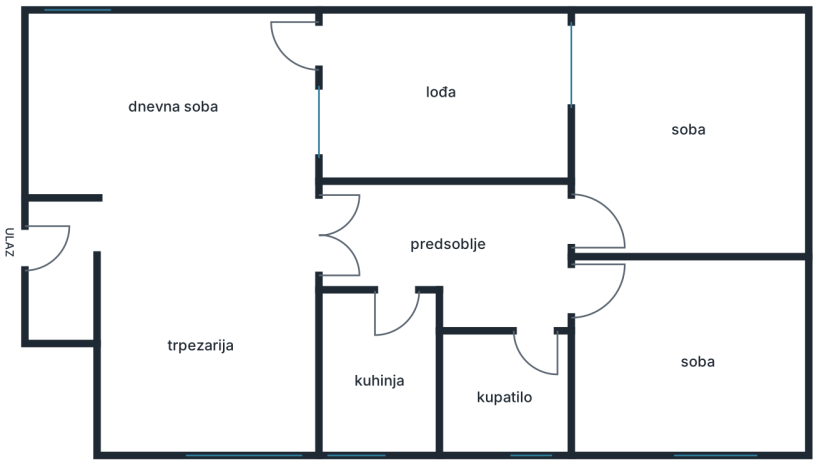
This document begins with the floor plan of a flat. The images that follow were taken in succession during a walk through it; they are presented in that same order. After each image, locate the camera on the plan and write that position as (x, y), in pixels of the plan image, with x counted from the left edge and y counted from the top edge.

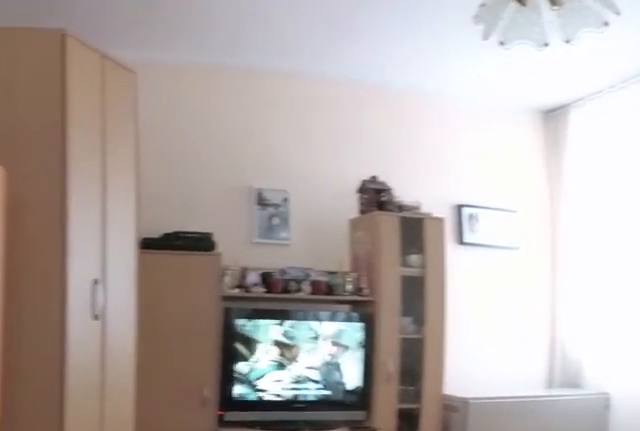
(297, 231)
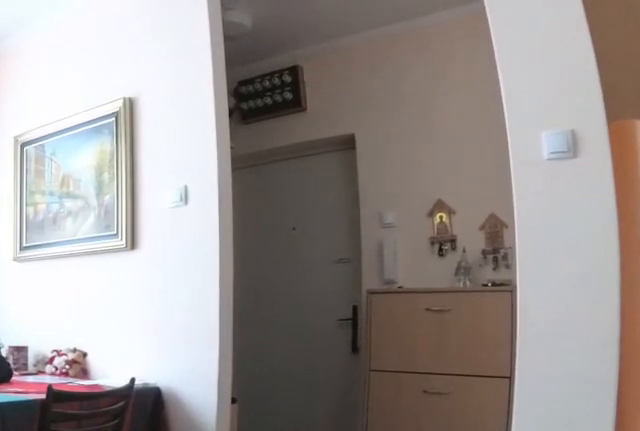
(284, 226)
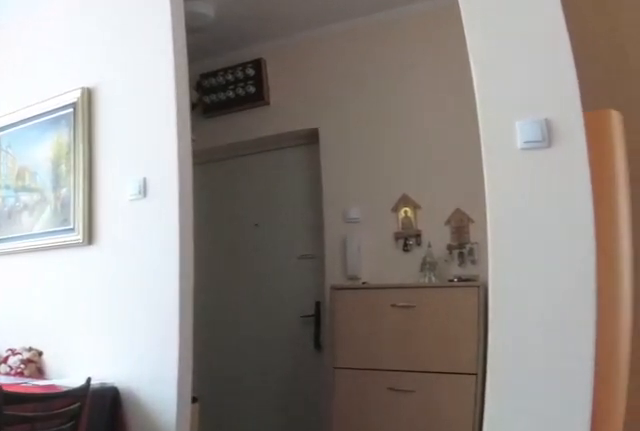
(275, 228)
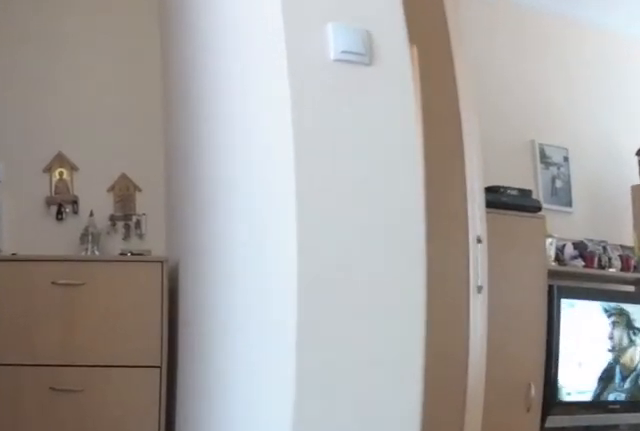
(198, 229)
